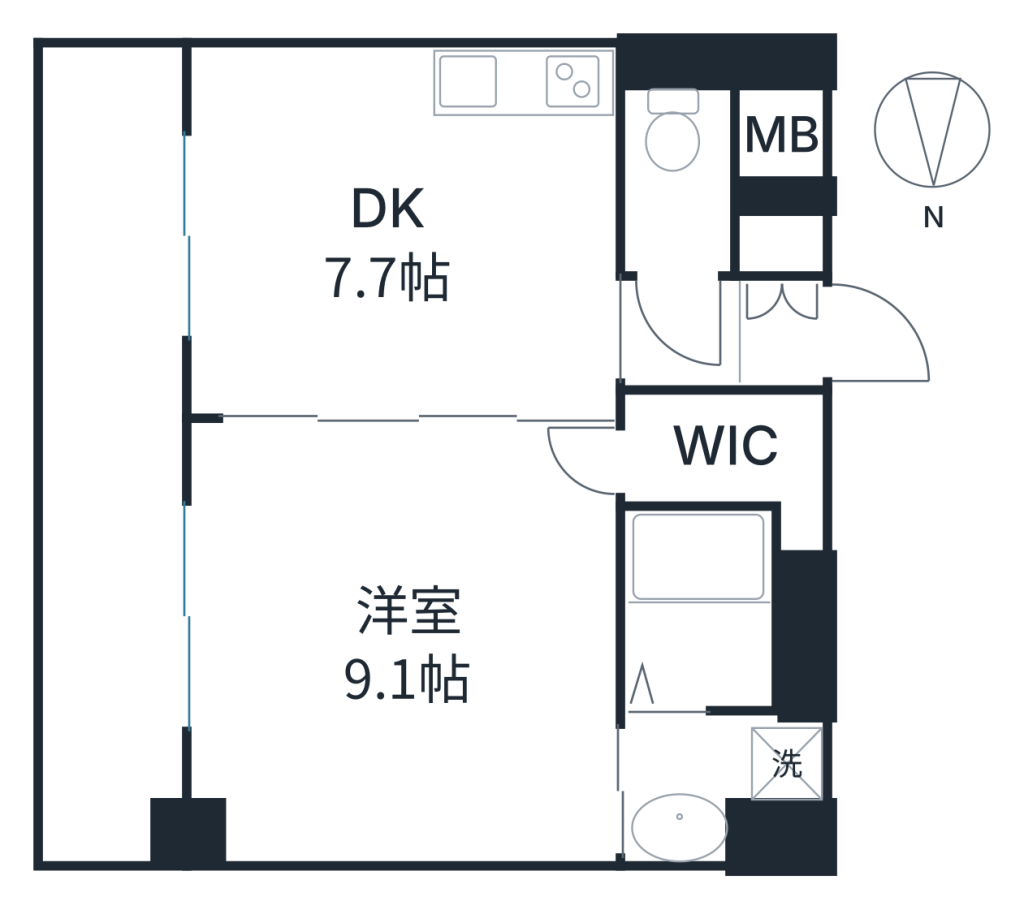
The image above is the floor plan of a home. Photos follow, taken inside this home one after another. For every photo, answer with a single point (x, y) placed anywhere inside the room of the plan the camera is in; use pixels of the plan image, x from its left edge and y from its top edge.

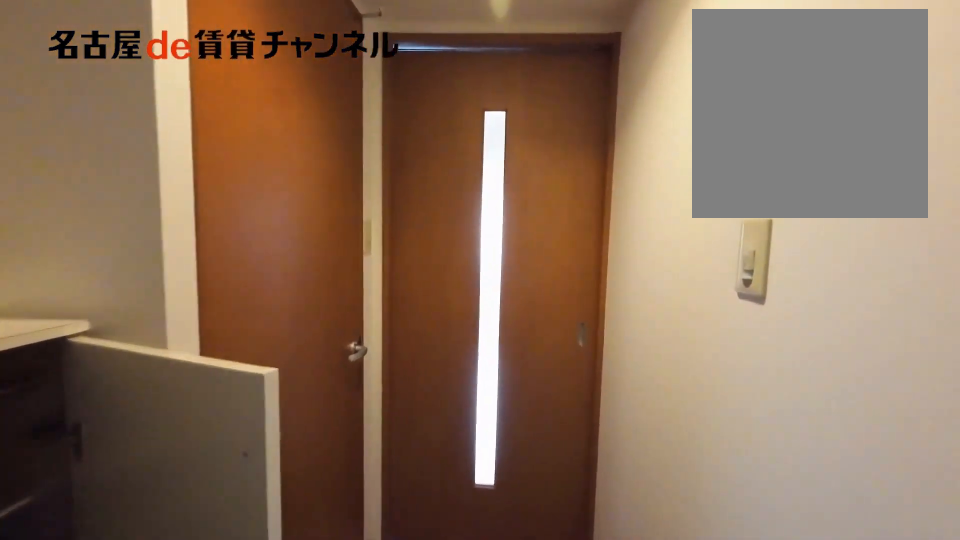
(728, 316)
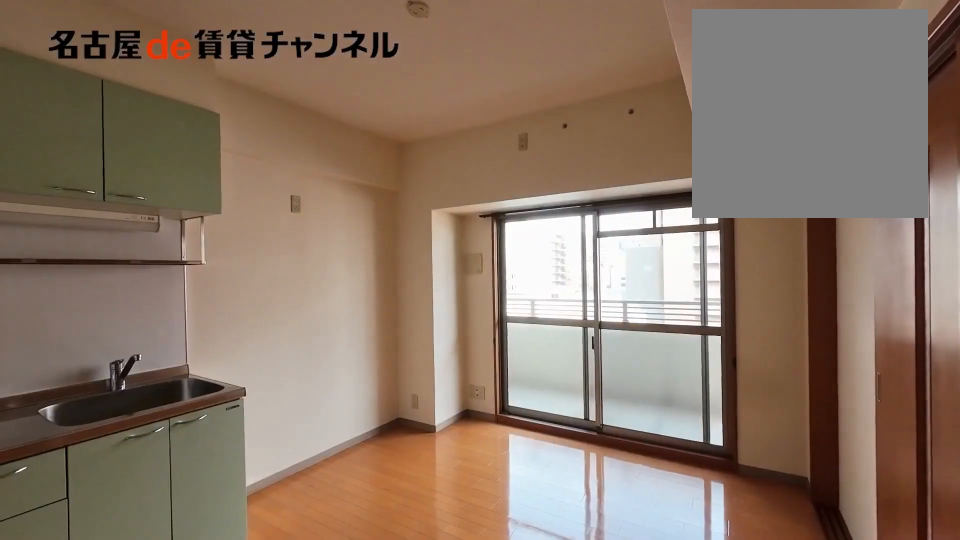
(398, 232)
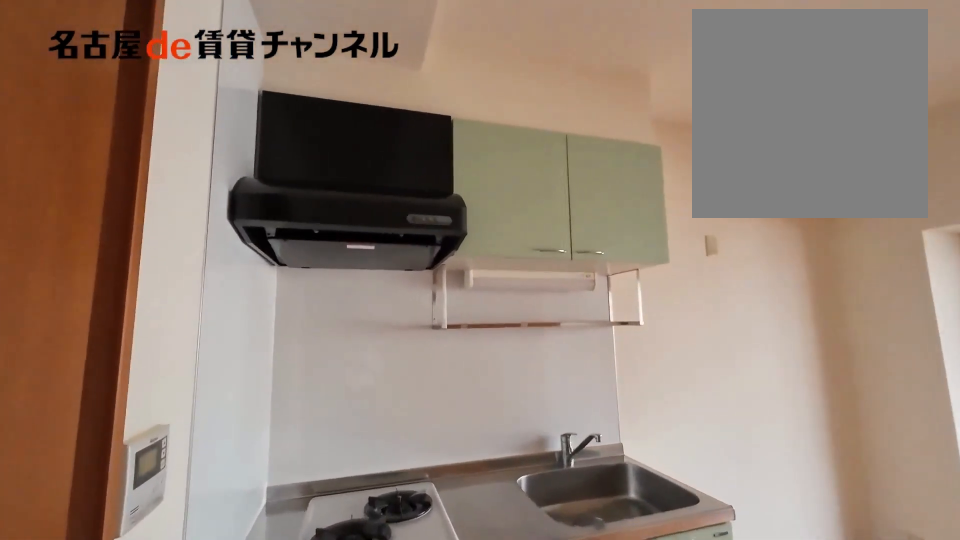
(398, 232)
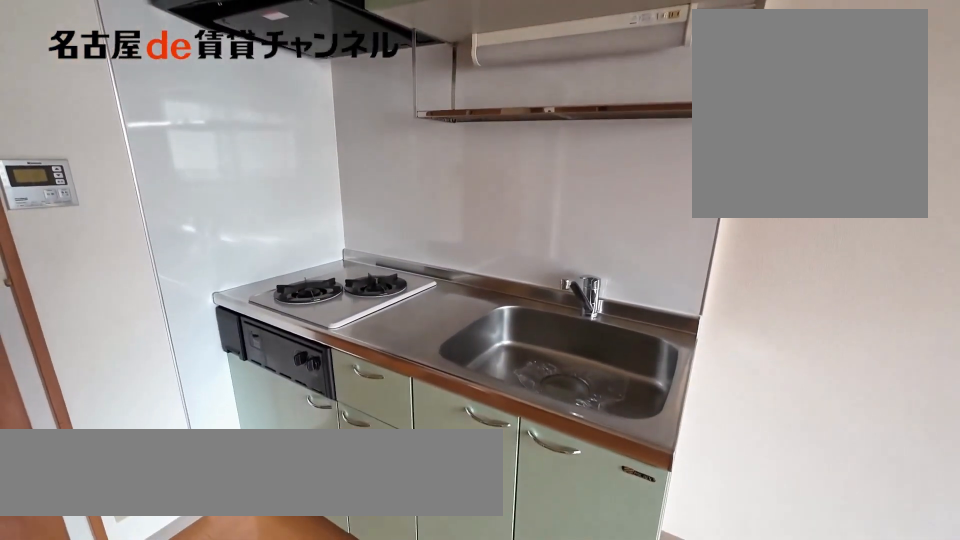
(523, 85)
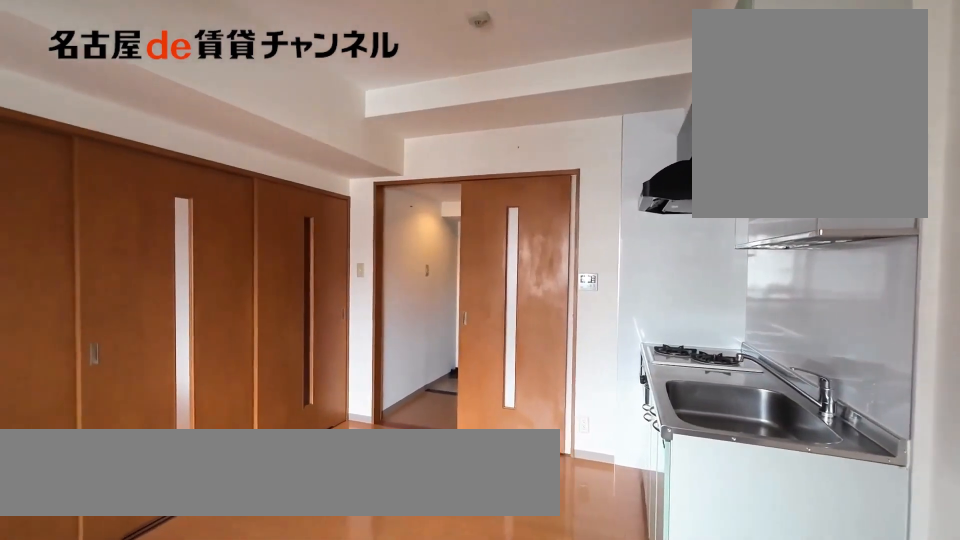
(403, 229)
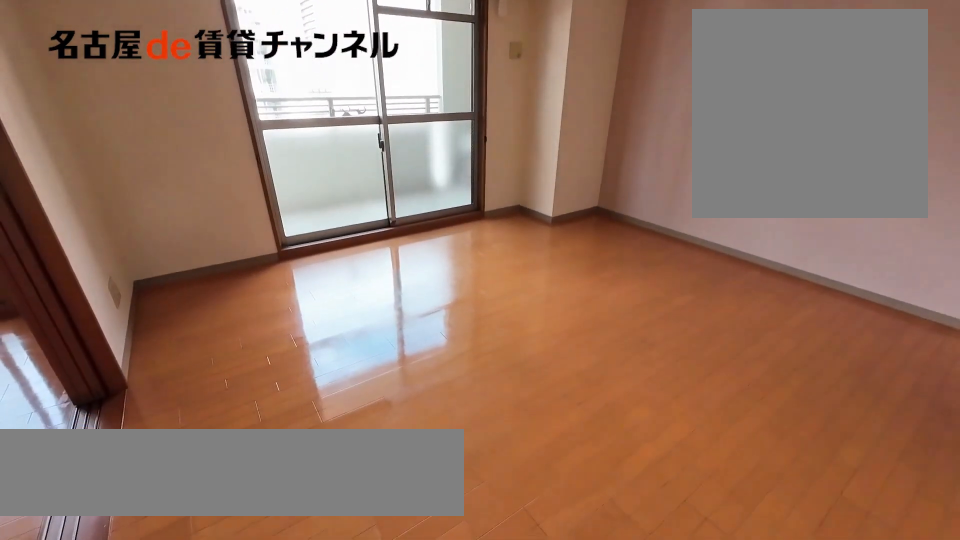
(398, 644)
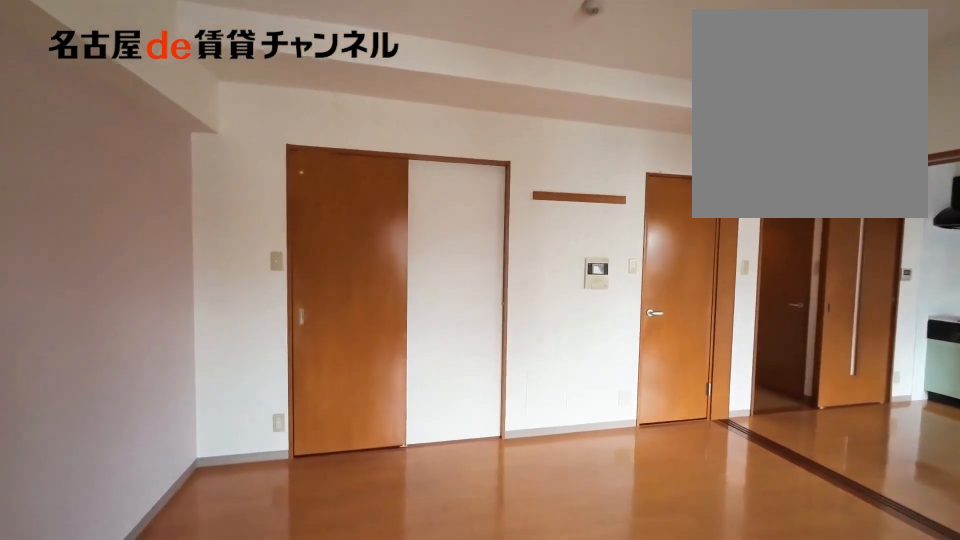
(398, 644)
